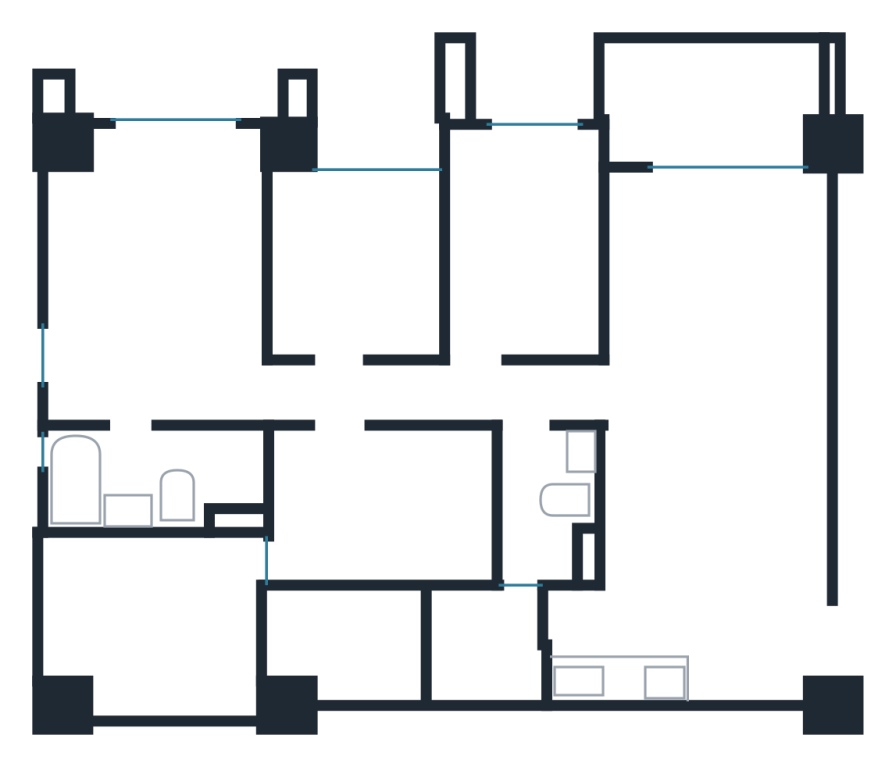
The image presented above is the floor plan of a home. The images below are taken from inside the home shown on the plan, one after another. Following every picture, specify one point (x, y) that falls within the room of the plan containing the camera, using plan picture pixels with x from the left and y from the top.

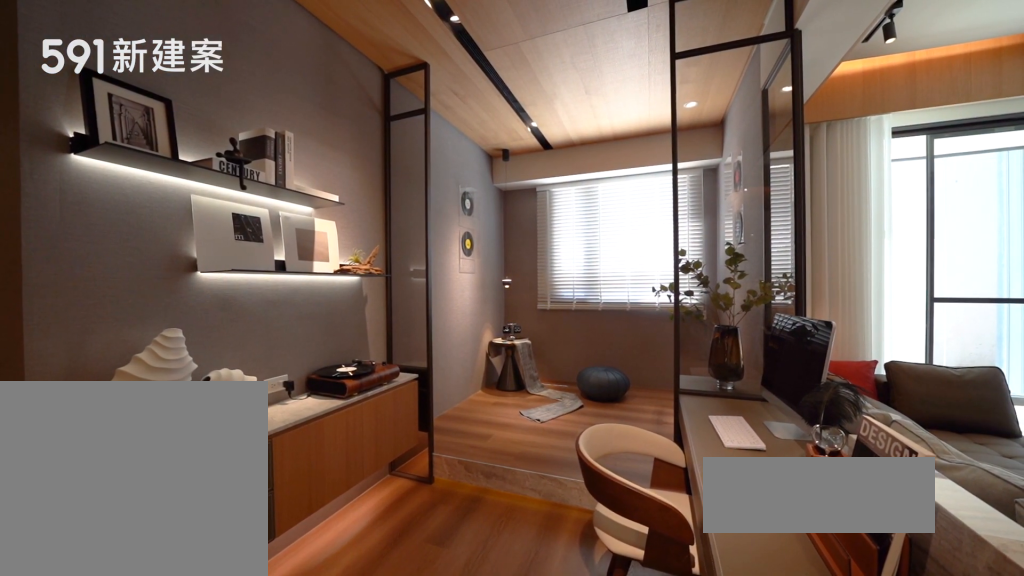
(523, 236)
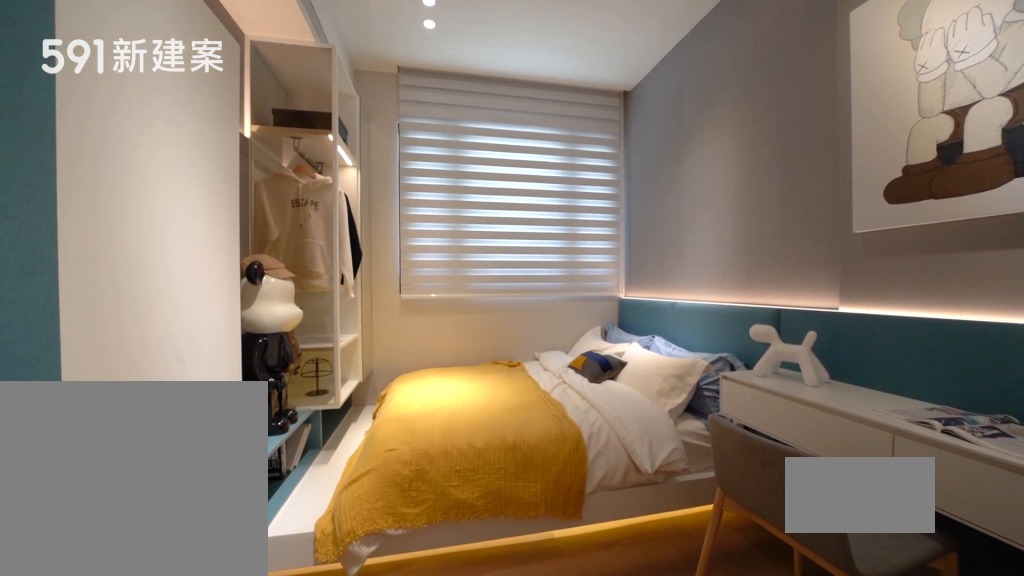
(356, 259)
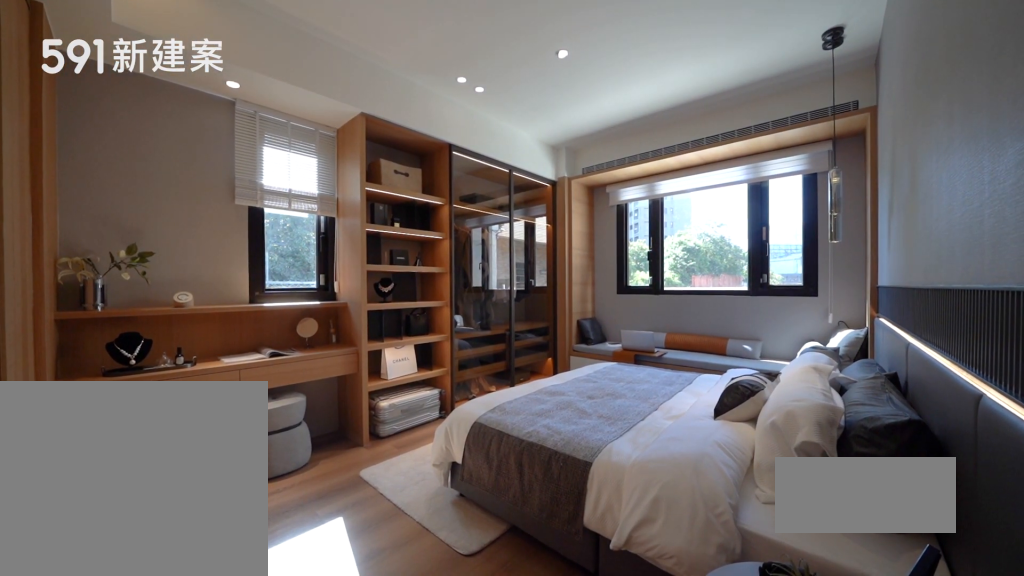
(159, 279)
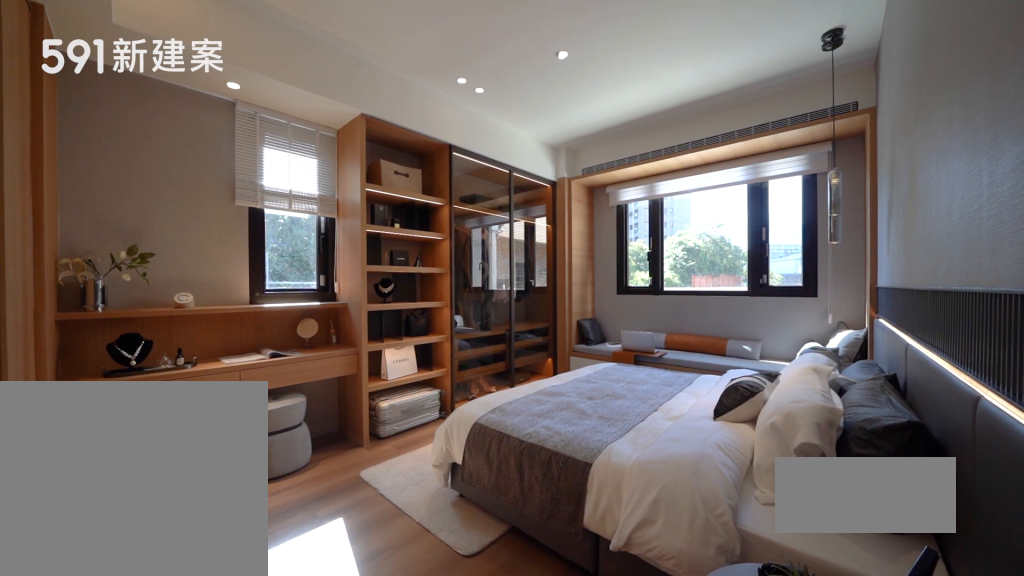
(159, 279)
